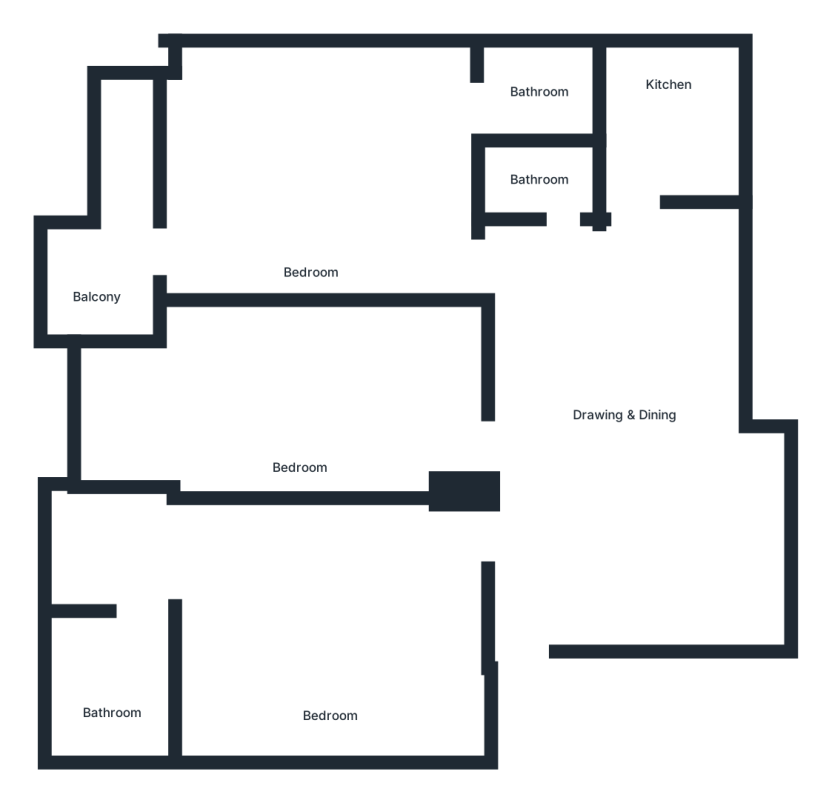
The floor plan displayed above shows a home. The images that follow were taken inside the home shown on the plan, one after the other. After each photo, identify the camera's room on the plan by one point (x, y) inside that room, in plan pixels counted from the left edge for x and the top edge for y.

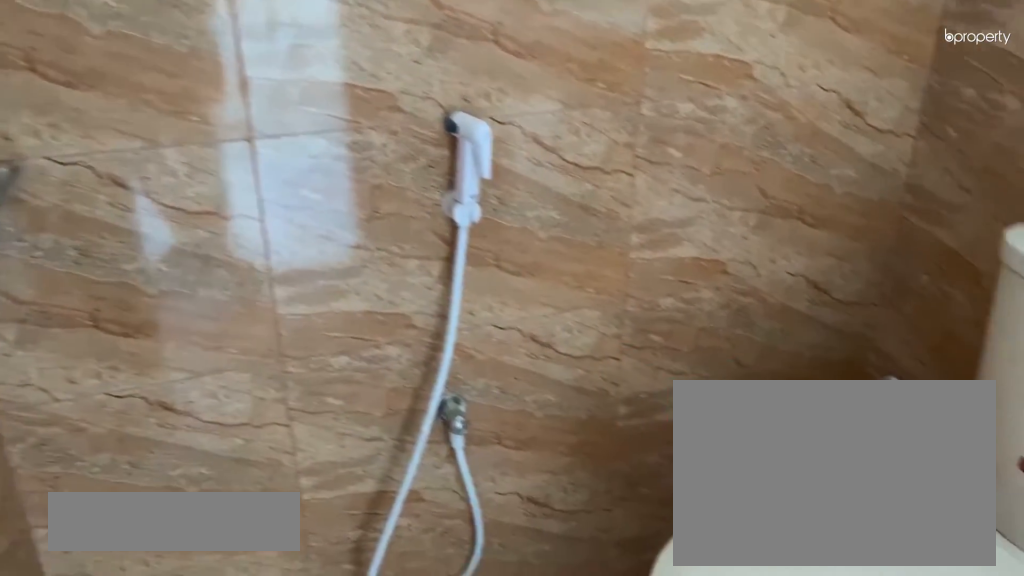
(109, 718)
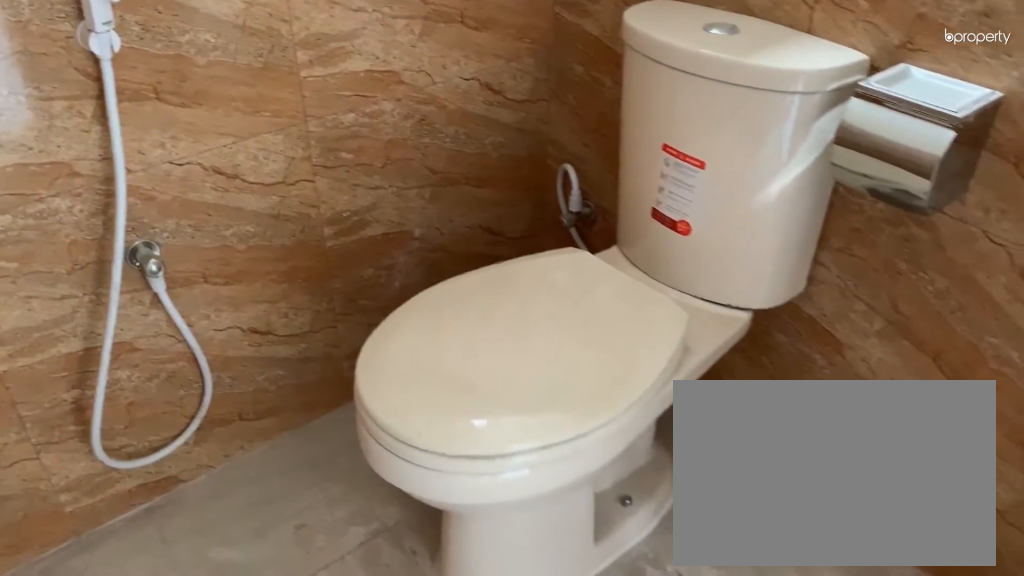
(109, 718)
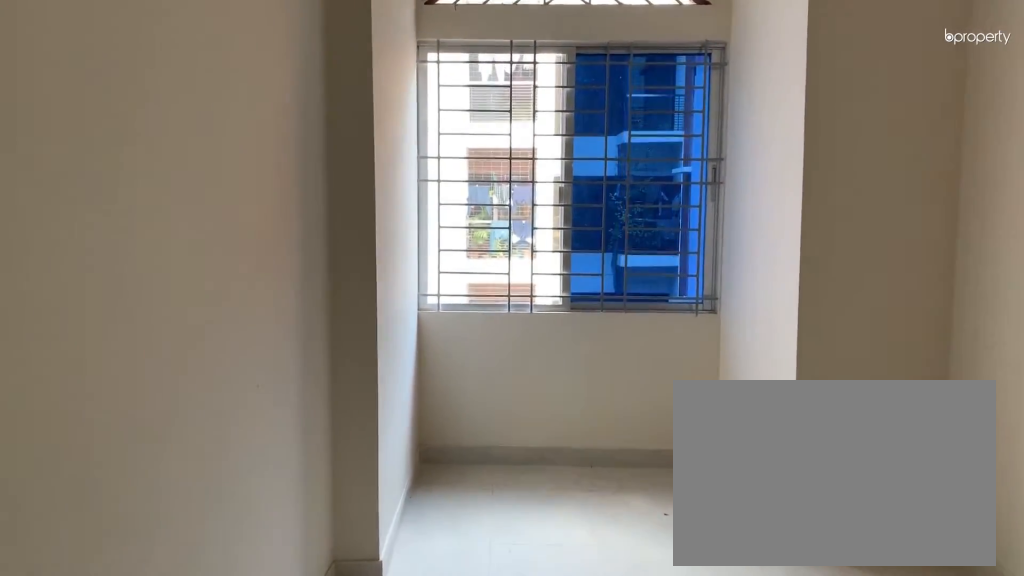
(313, 397)
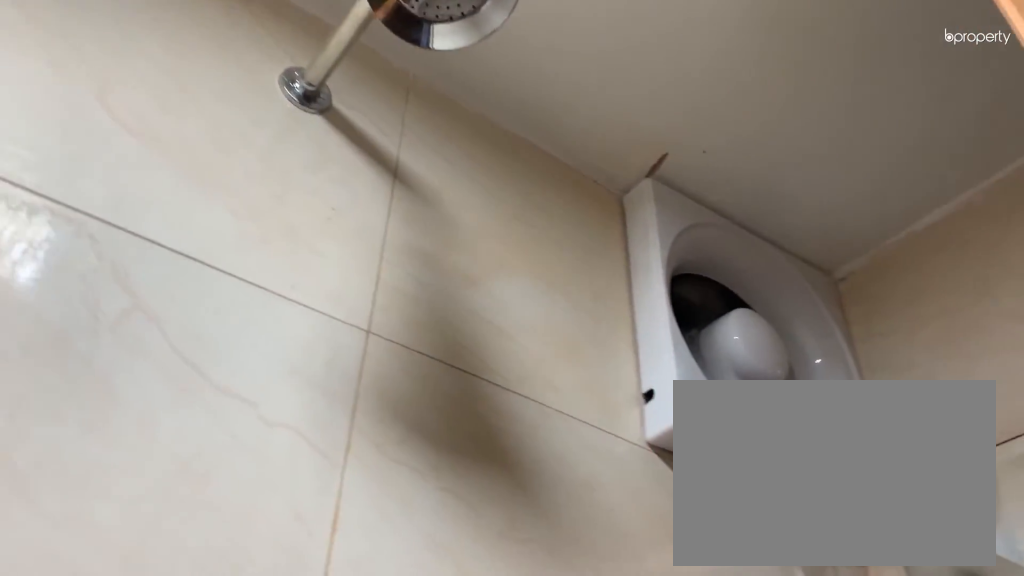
(538, 179)
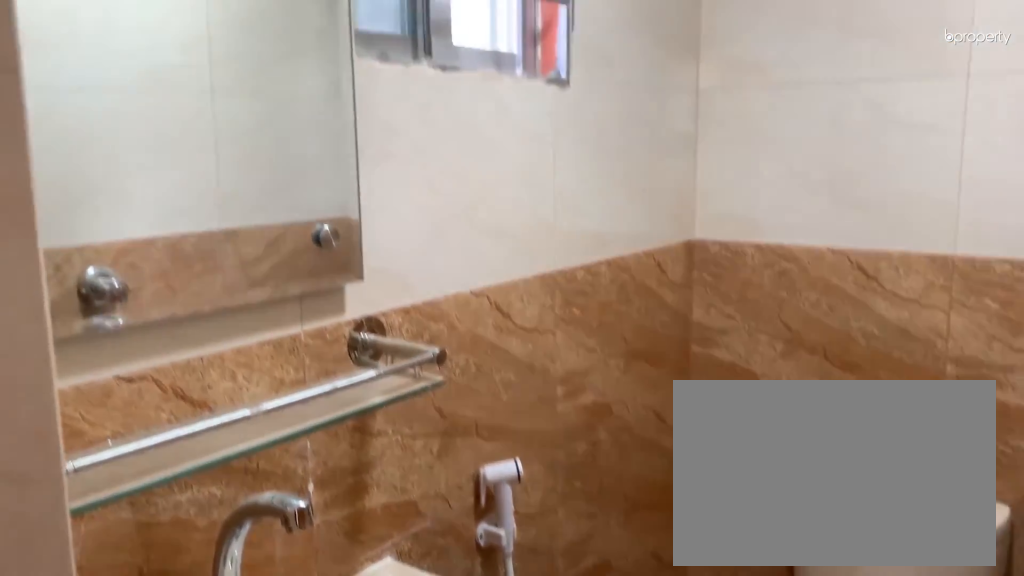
(544, 87)
